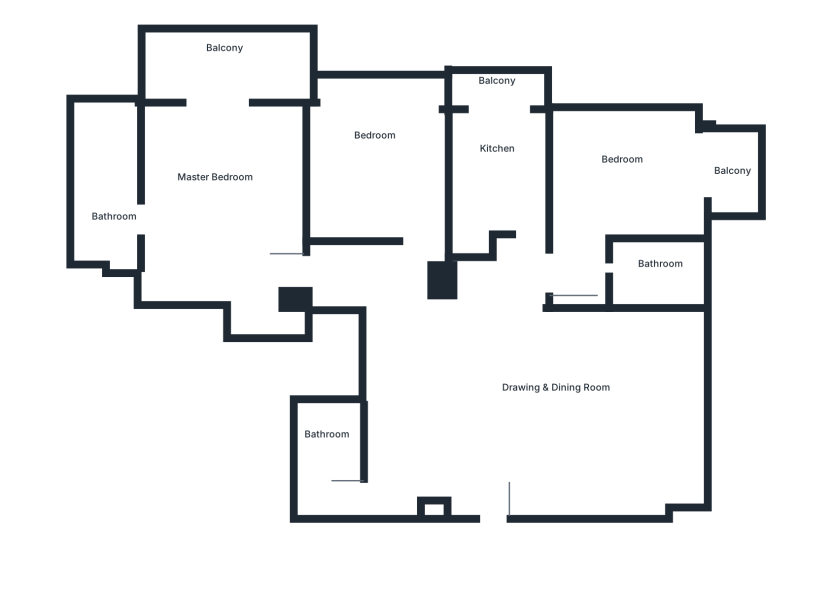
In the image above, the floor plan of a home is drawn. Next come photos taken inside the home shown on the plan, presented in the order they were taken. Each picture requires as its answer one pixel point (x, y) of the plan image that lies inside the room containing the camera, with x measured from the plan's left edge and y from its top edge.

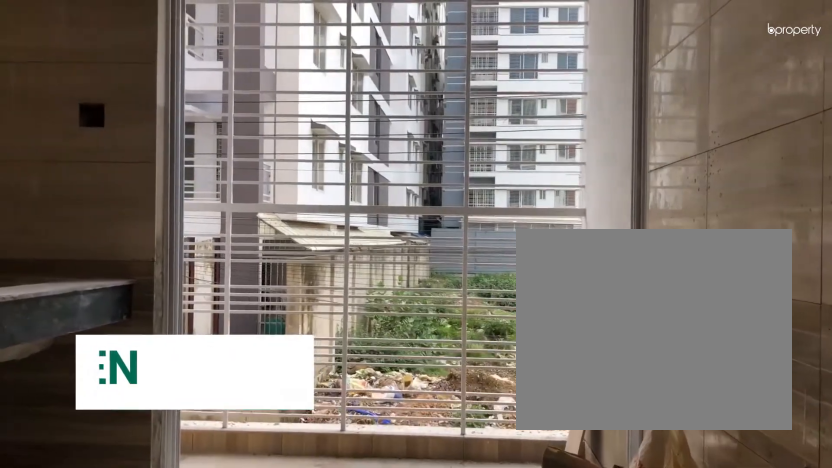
(493, 157)
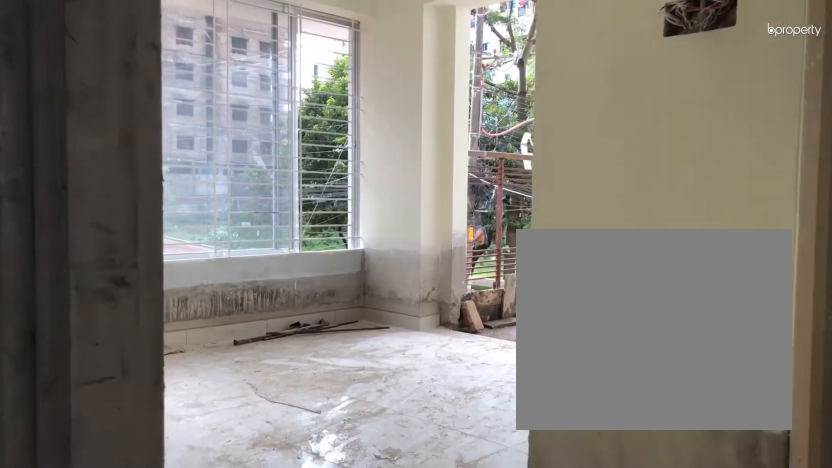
(571, 278)
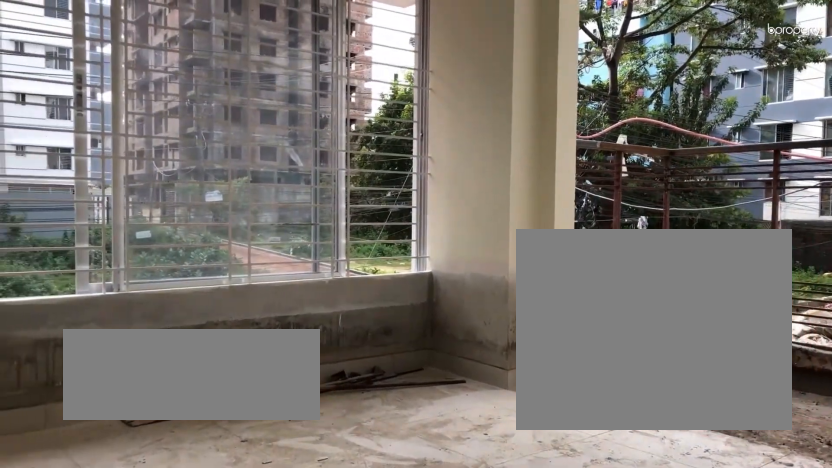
(620, 163)
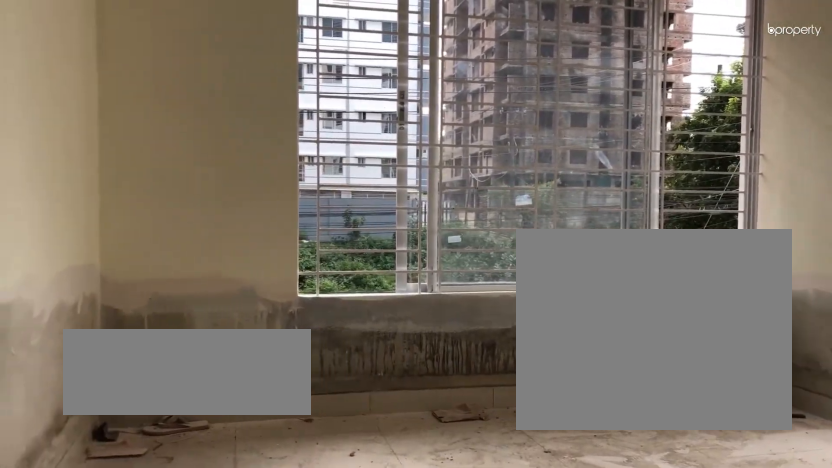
(620, 163)
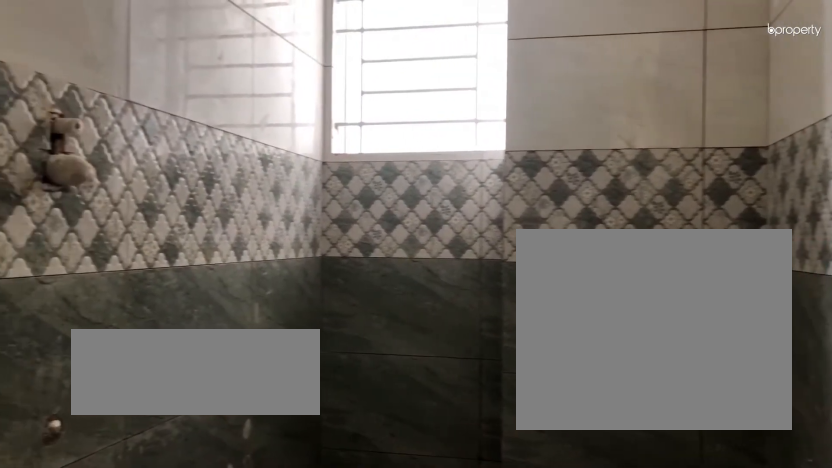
(661, 267)
